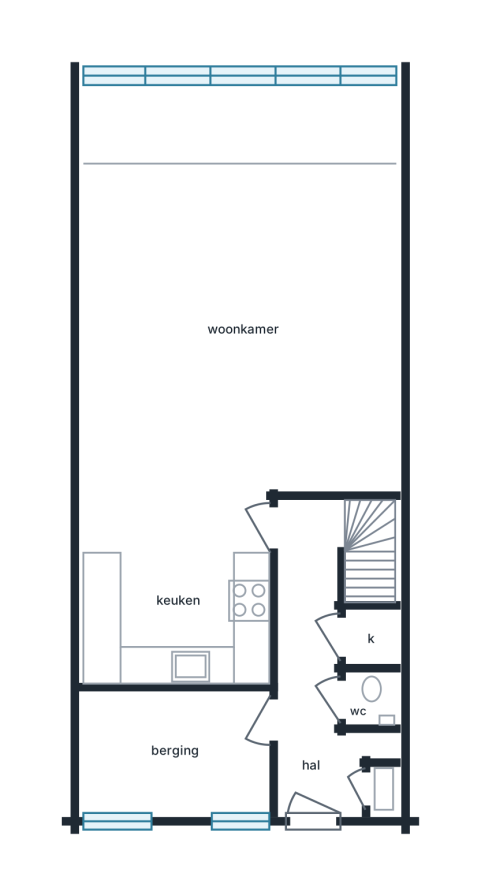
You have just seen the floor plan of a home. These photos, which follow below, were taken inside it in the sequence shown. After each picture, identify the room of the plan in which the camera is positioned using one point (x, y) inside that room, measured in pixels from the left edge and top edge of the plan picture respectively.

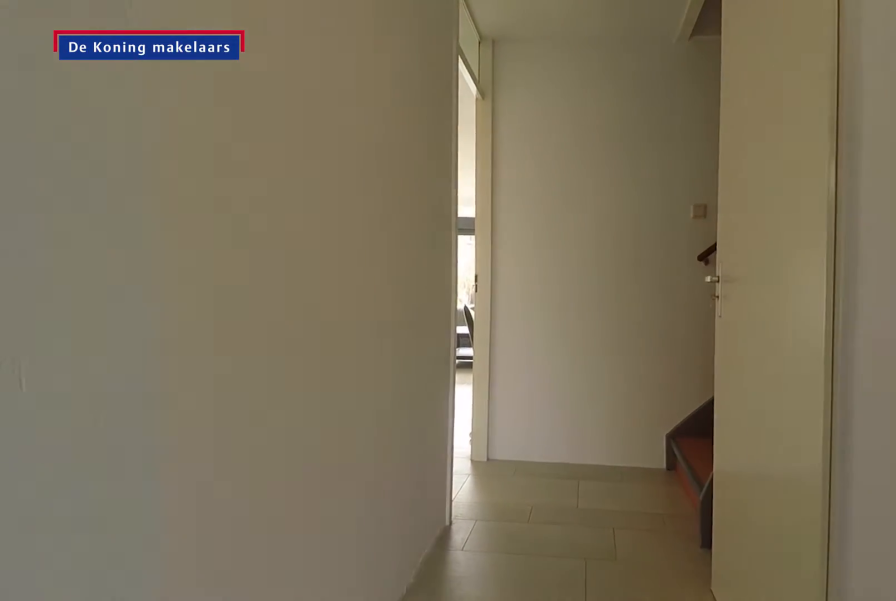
(315, 670)
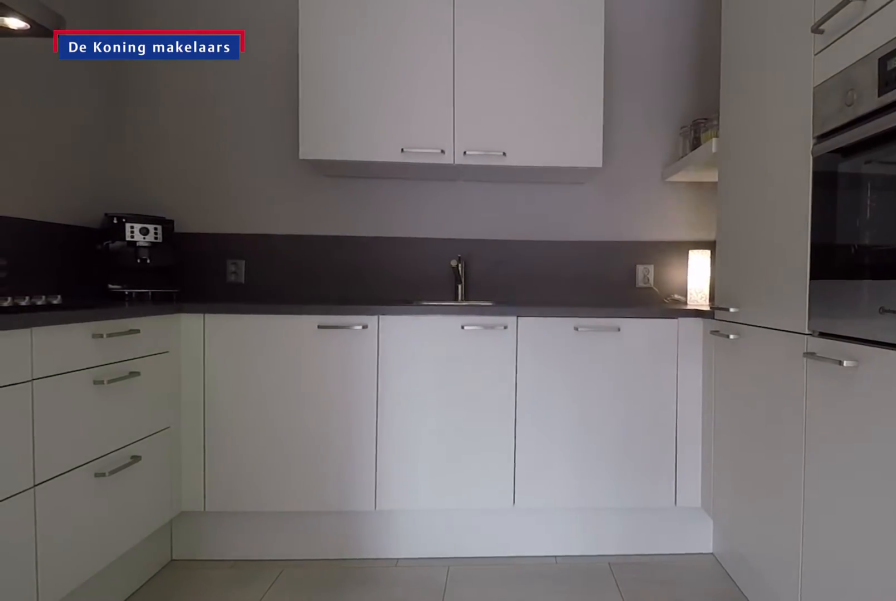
(176, 590)
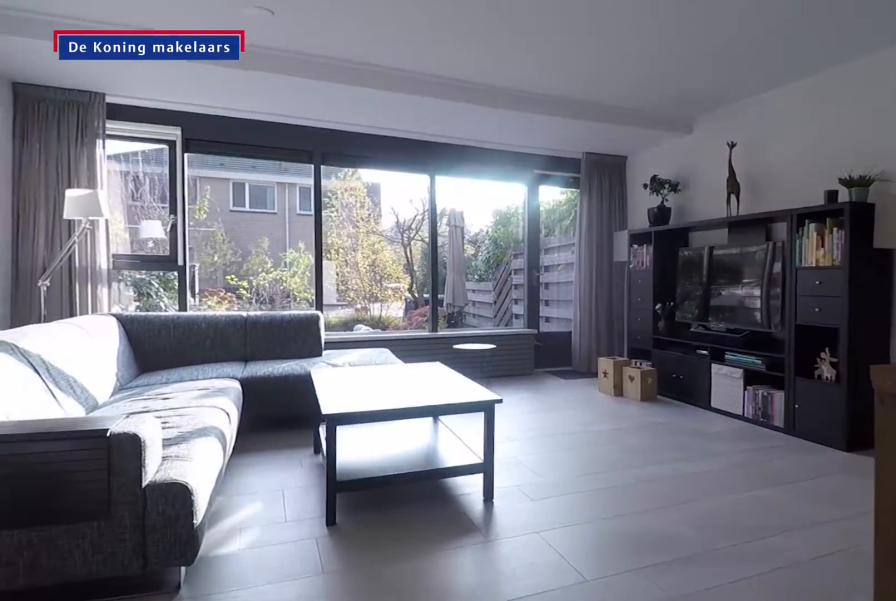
(264, 244)
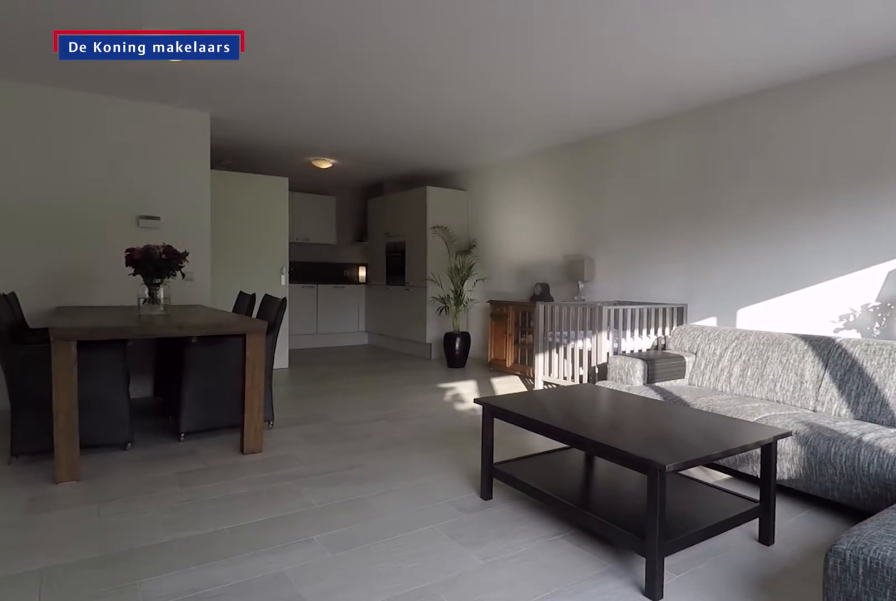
(264, 244)
